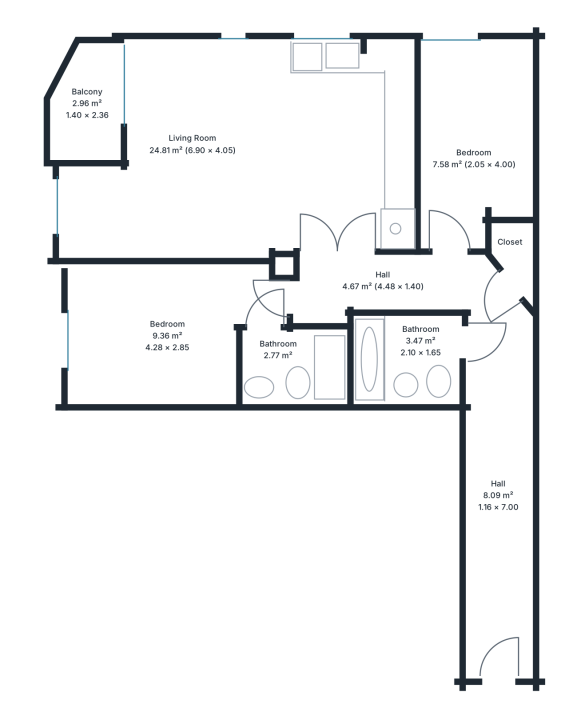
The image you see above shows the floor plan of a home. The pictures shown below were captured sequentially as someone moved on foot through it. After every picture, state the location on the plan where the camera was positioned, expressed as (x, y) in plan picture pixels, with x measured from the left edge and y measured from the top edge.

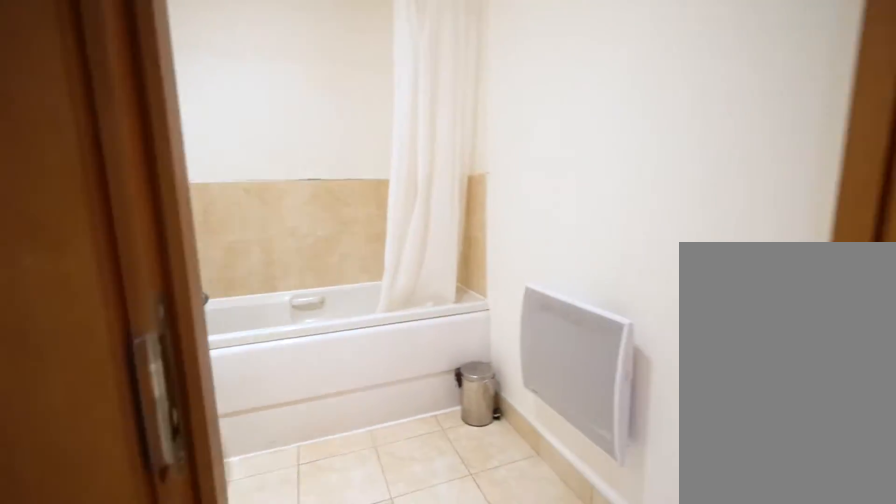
(474, 354)
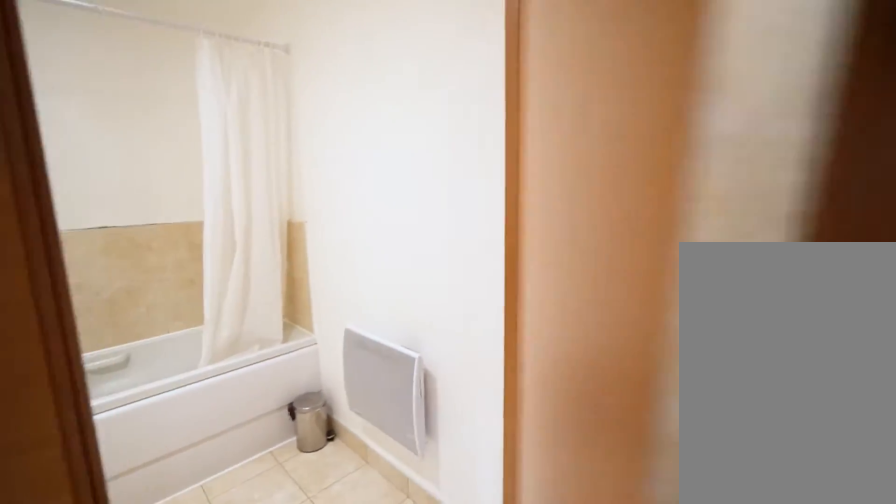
(496, 351)
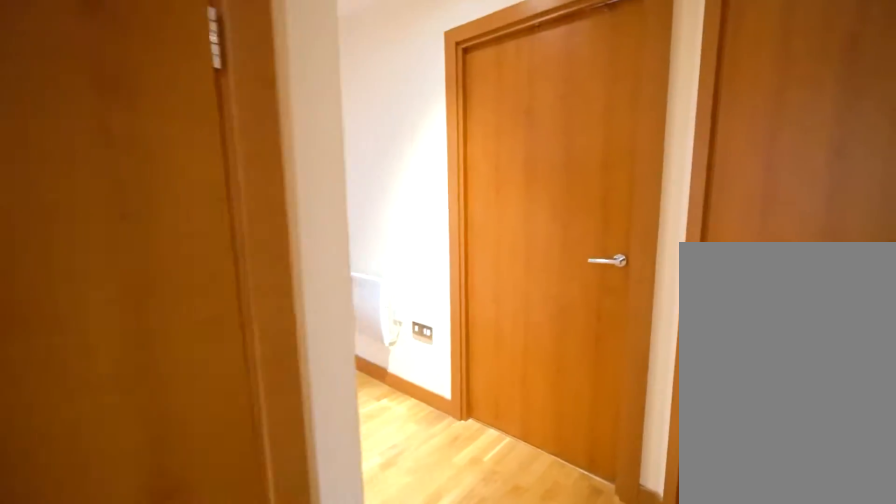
(496, 332)
